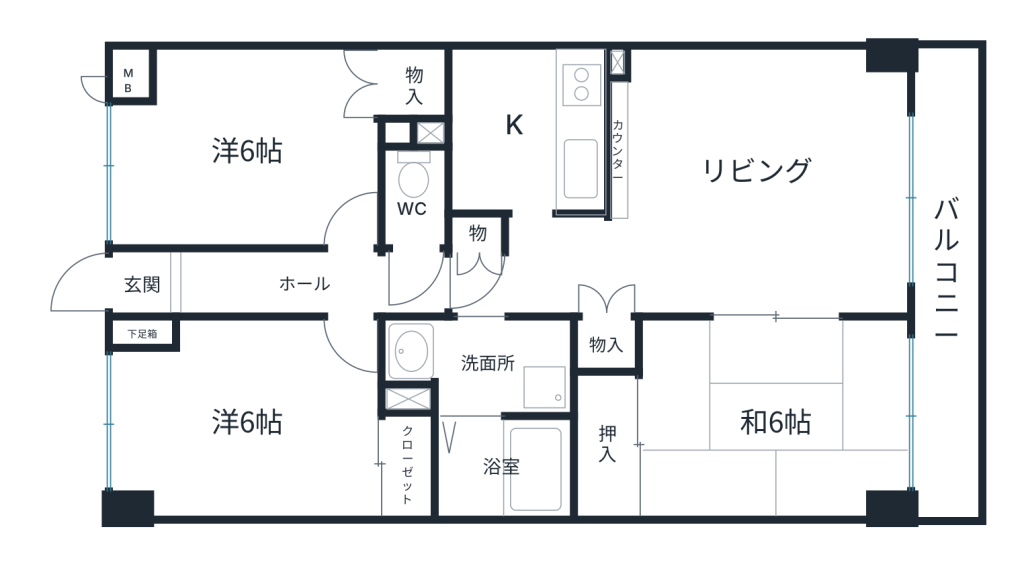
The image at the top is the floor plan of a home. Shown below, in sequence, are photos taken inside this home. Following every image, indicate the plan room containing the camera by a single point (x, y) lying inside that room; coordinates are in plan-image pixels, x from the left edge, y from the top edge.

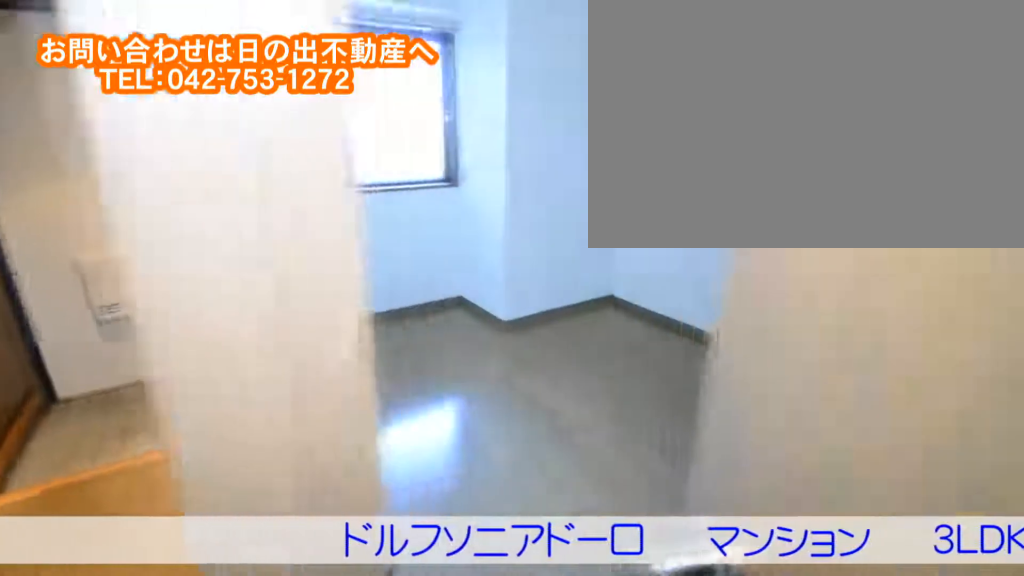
(176, 143)
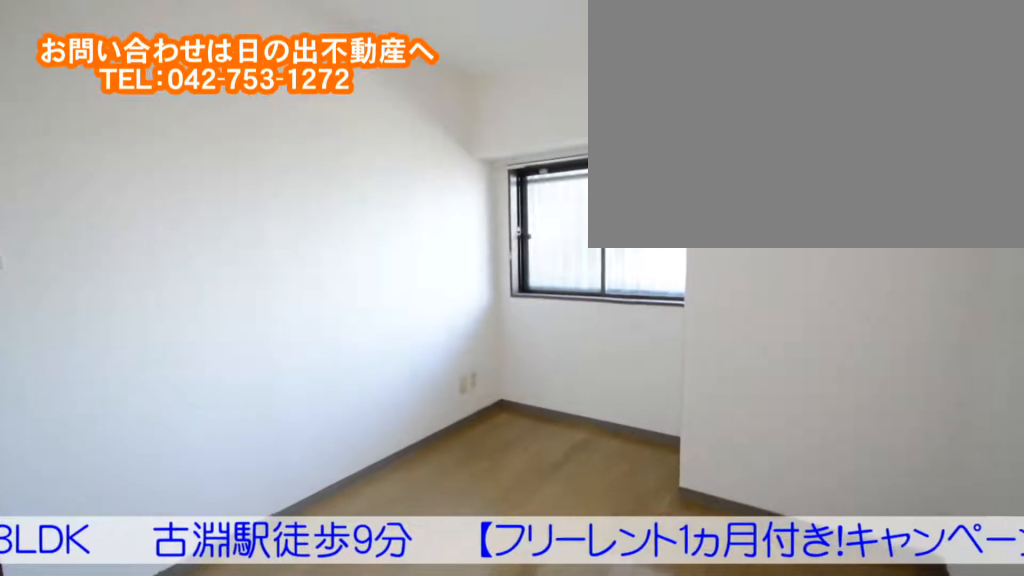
(177, 143)
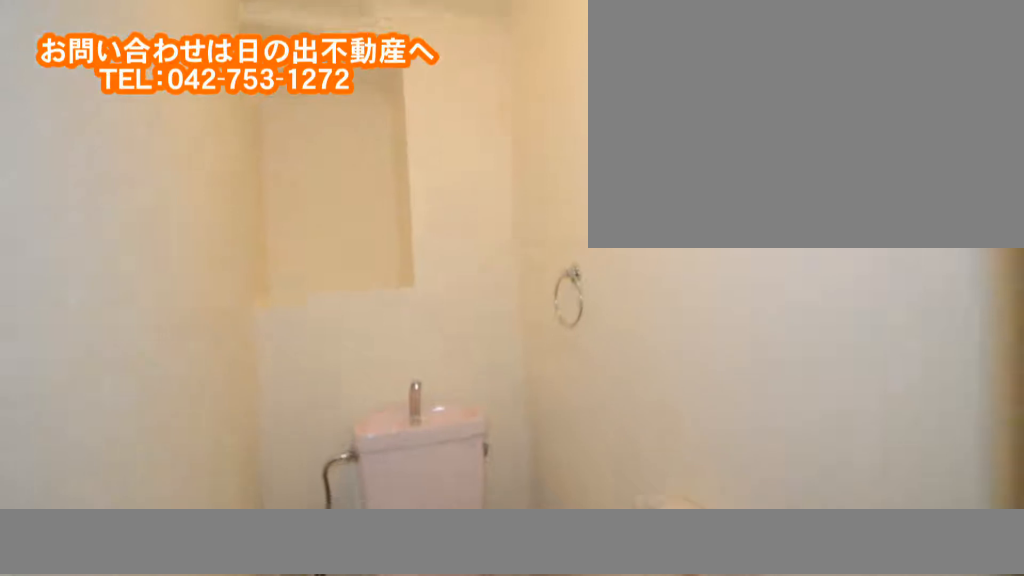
(416, 200)
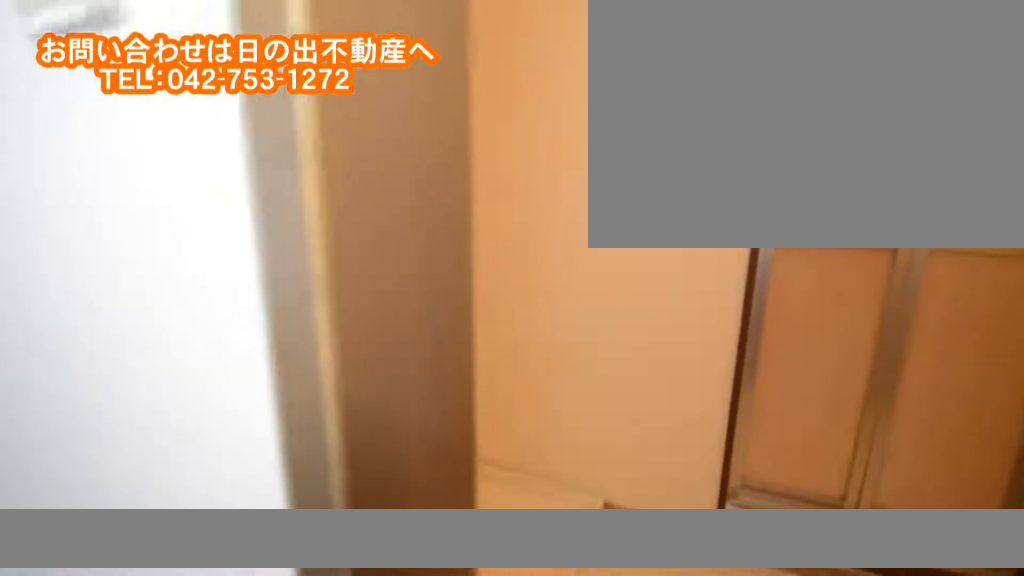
(516, 358)
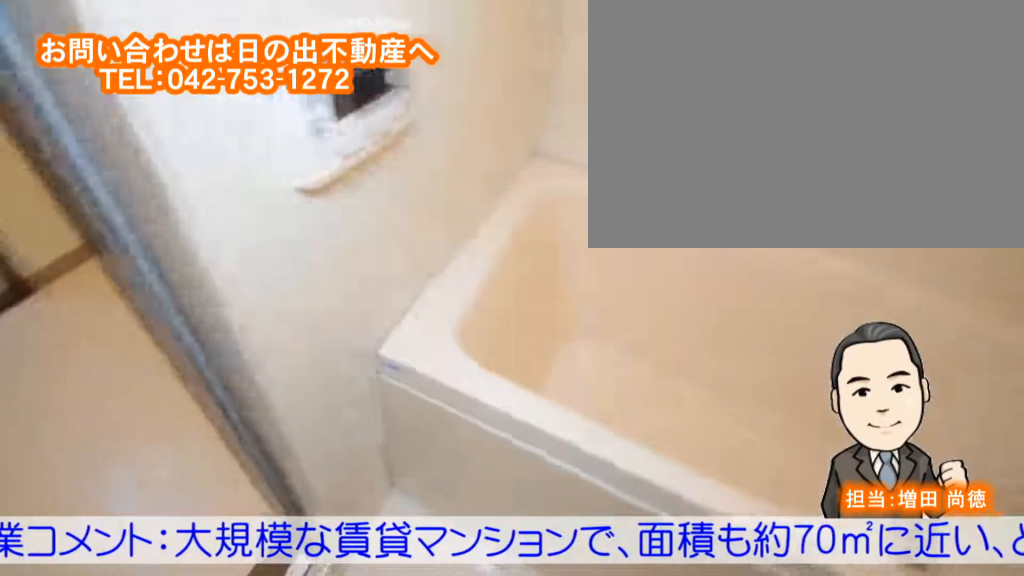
(503, 468)
